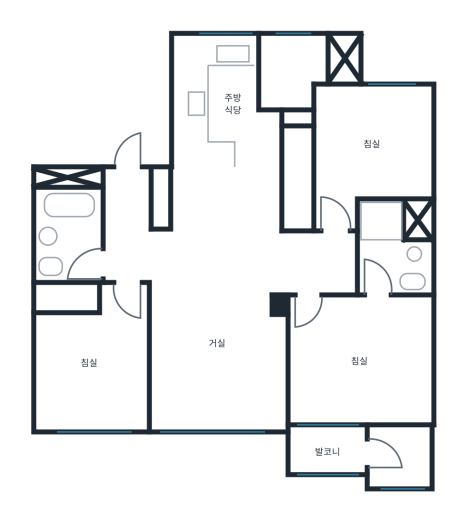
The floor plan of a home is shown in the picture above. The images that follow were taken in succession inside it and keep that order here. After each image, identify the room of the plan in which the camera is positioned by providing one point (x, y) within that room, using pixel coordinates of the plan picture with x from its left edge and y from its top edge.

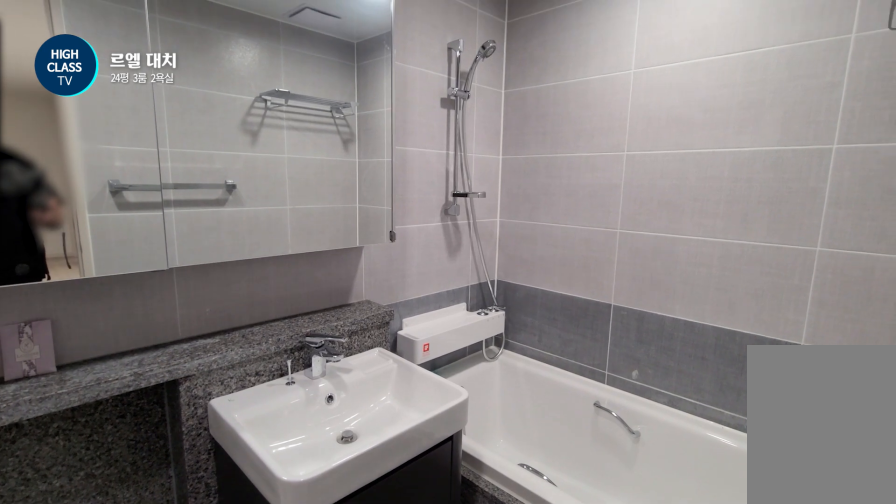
(66, 235)
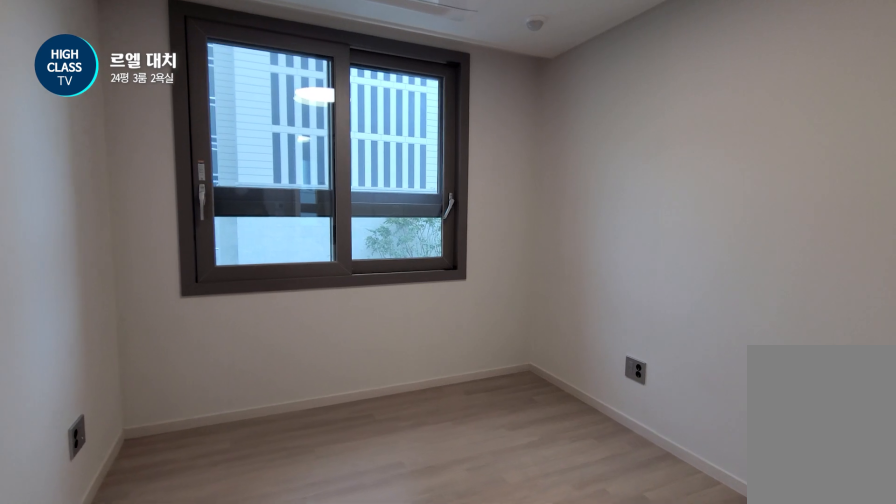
(92, 357)
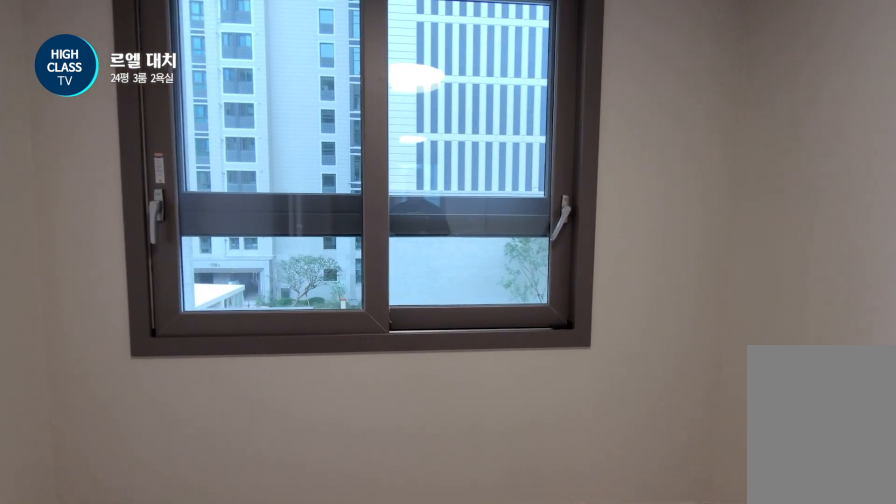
(92, 357)
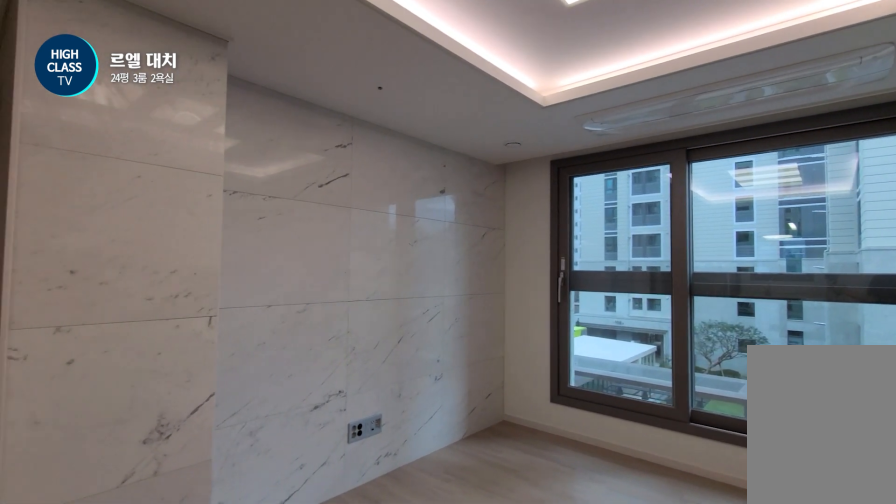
(217, 330)
